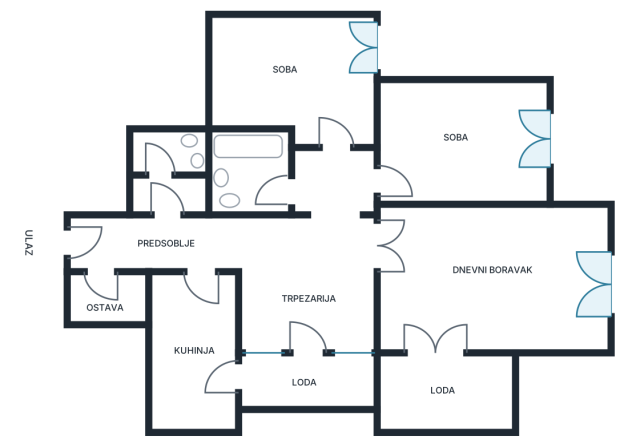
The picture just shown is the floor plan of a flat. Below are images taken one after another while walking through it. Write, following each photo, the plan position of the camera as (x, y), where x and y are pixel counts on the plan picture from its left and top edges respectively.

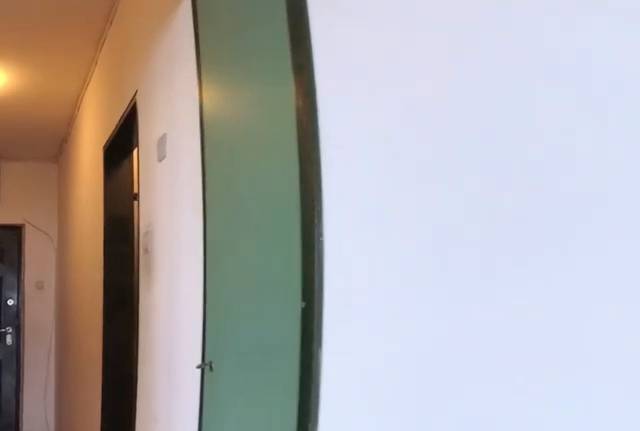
(323, 249)
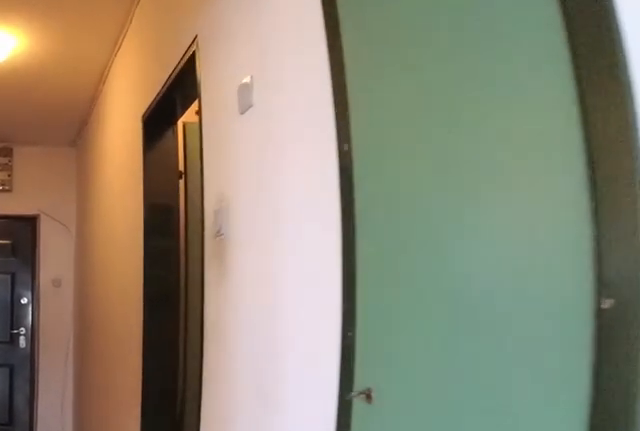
(296, 249)
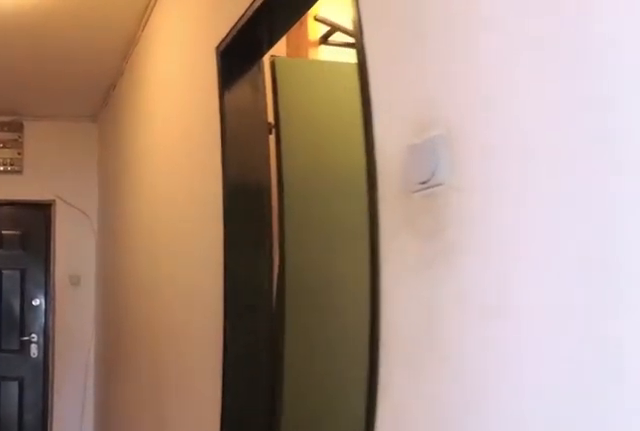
(255, 250)
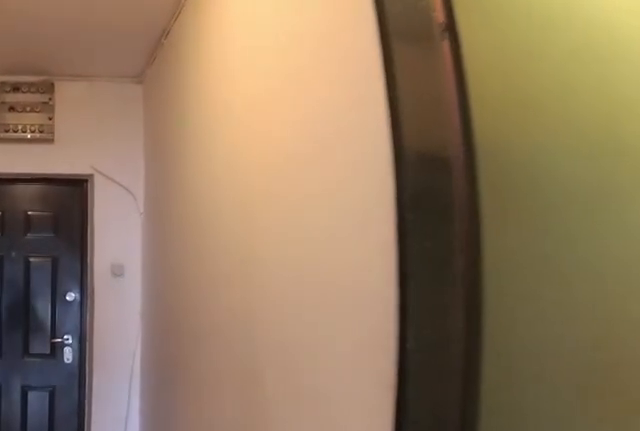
(215, 250)
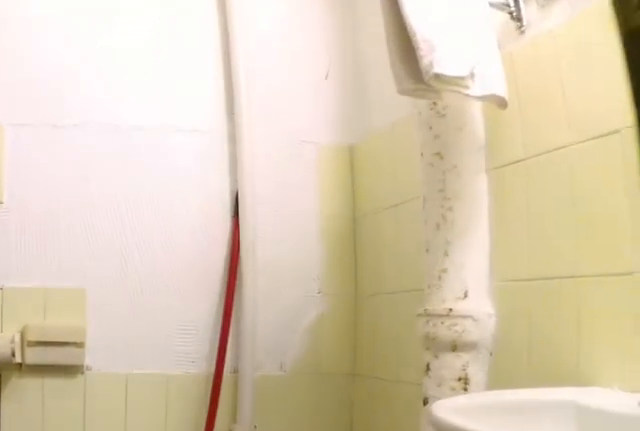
(167, 214)
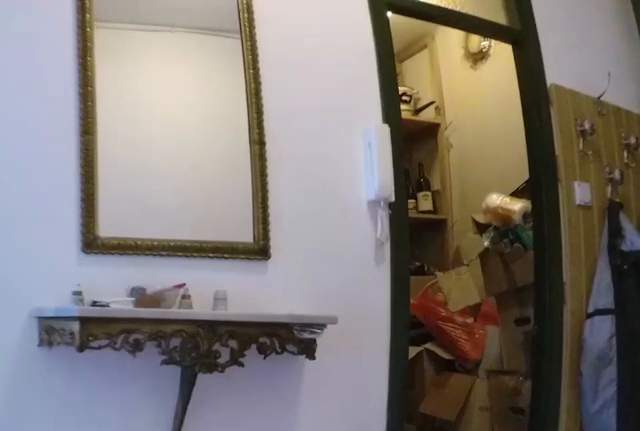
(167, 203)
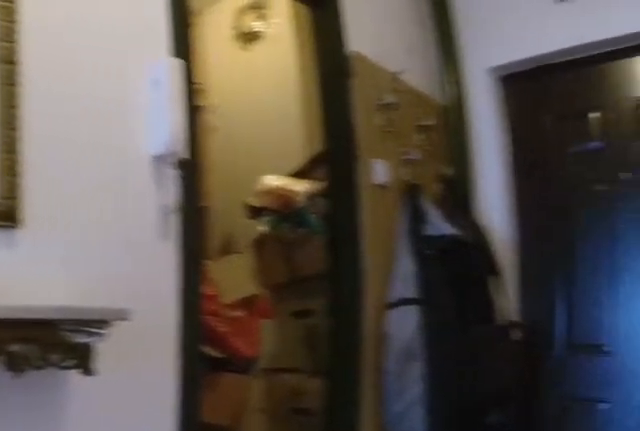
(170, 230)
